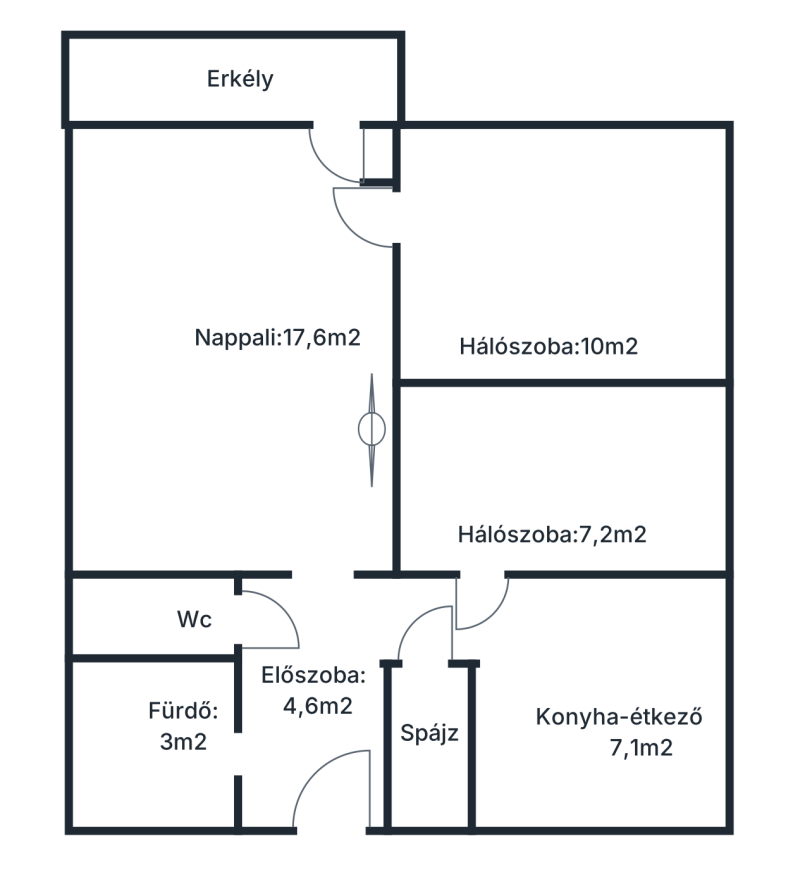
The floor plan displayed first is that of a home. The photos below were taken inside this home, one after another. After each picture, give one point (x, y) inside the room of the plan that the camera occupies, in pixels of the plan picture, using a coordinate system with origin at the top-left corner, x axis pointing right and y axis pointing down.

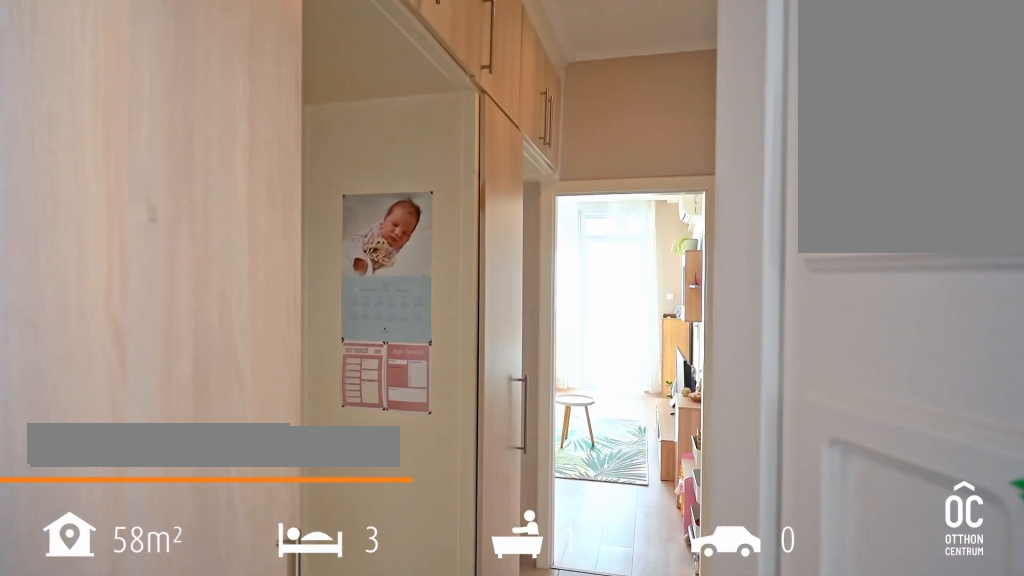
(307, 701)
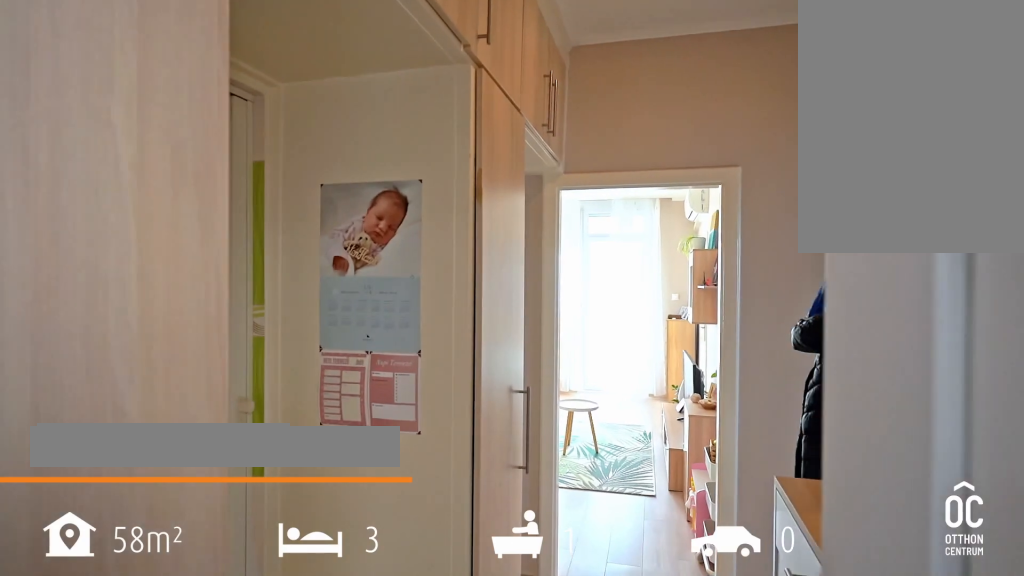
(307, 702)
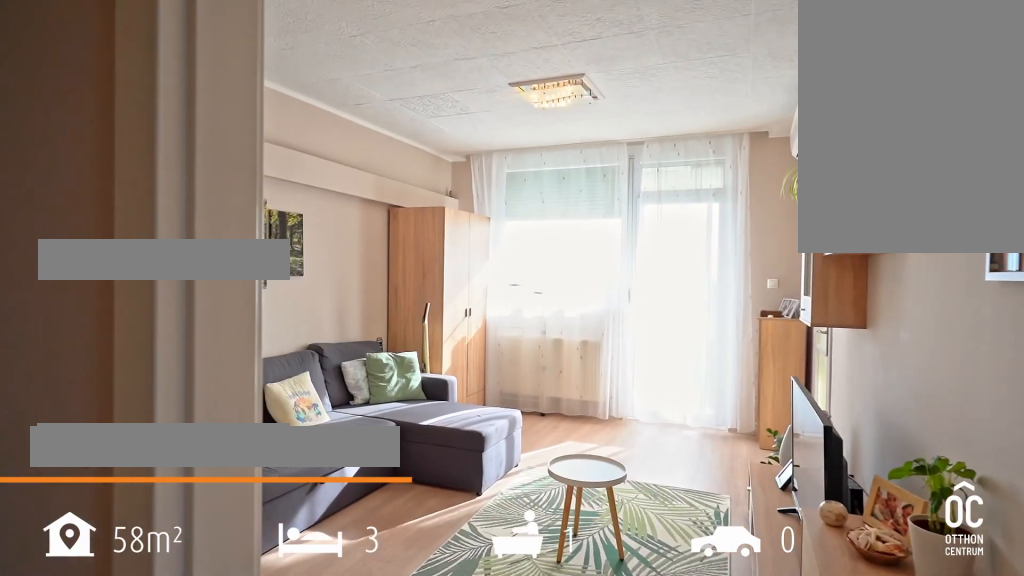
(239, 348)
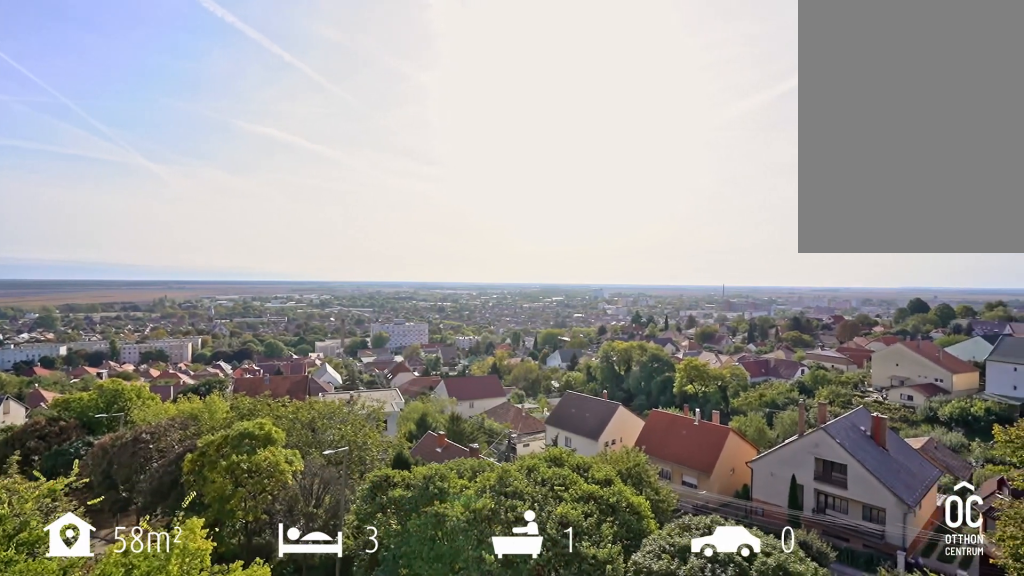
(236, 77)
